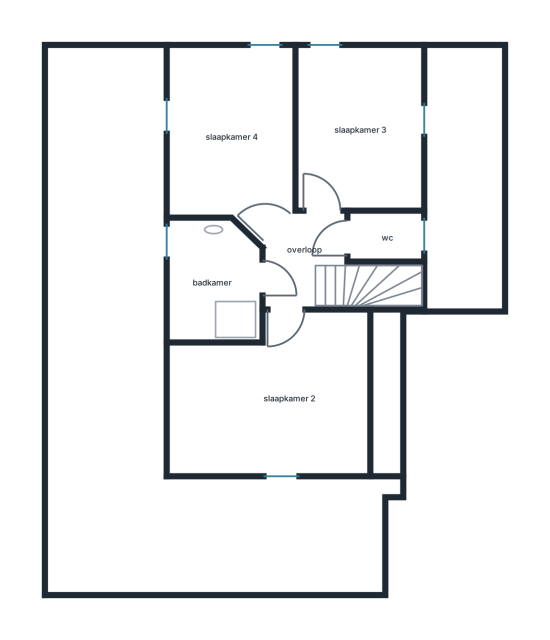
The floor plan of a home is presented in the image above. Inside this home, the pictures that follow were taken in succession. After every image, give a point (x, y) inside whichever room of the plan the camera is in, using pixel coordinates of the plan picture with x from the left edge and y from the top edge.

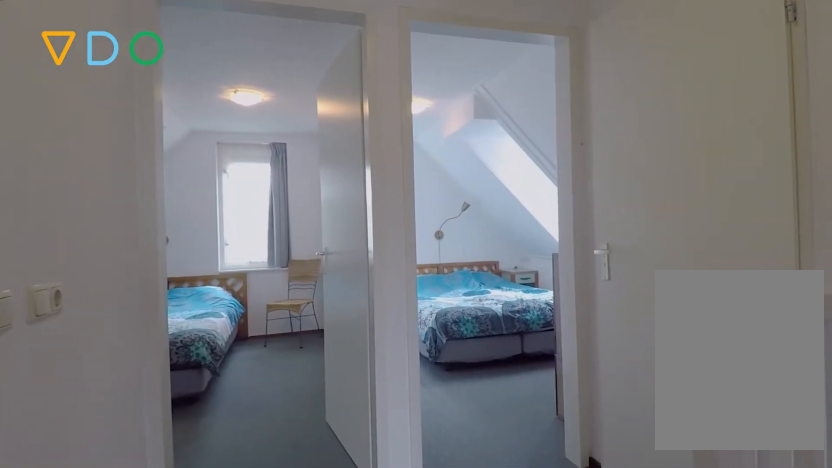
(302, 257)
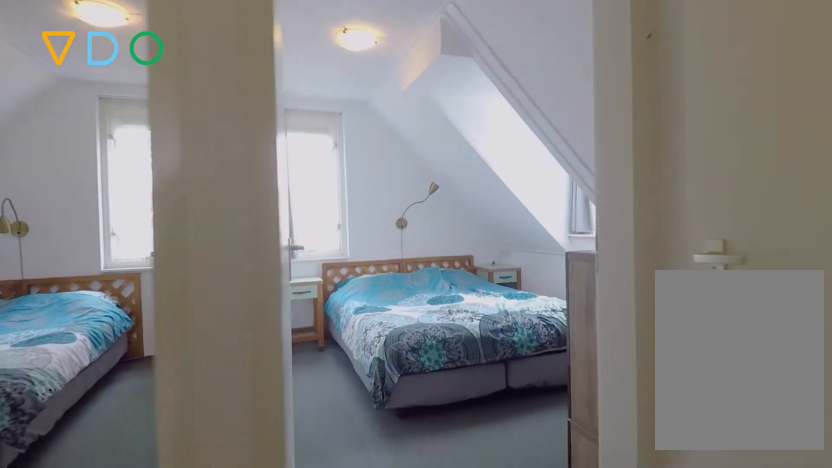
(302, 257)
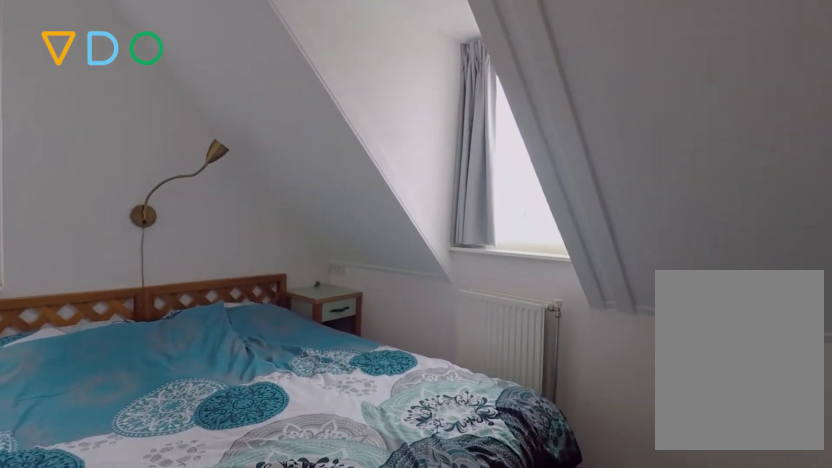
(360, 128)
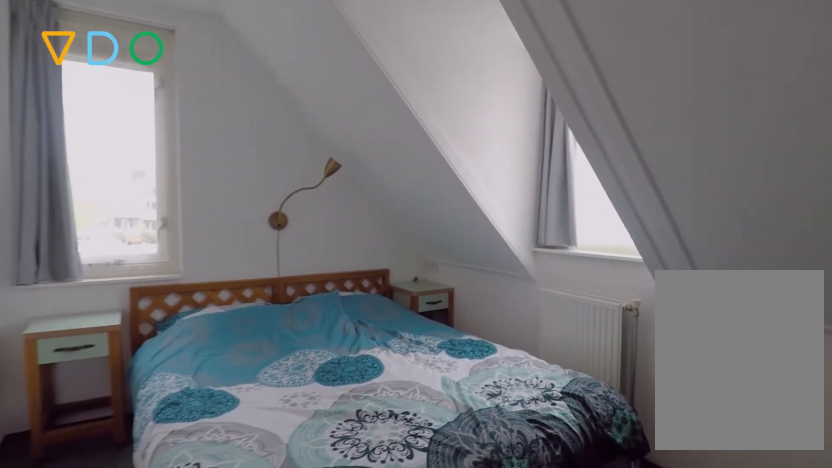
(360, 128)
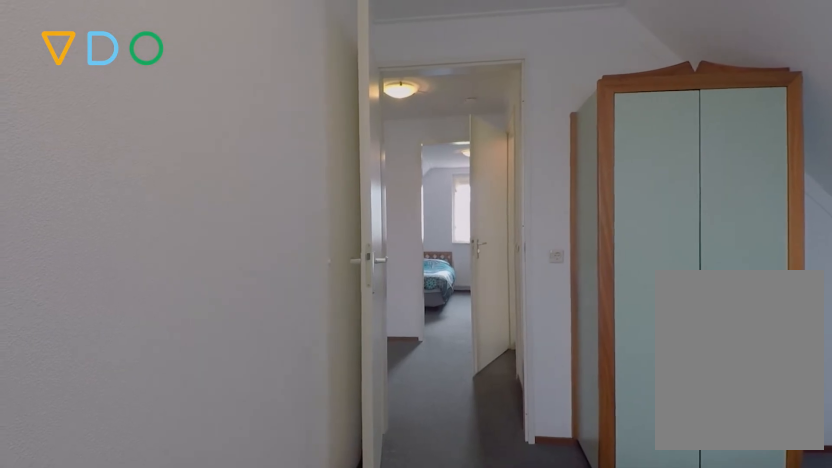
(231, 136)
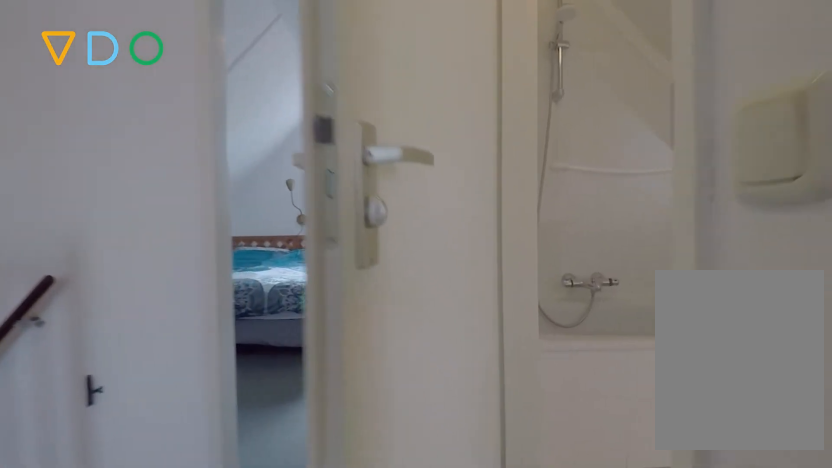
(302, 257)
